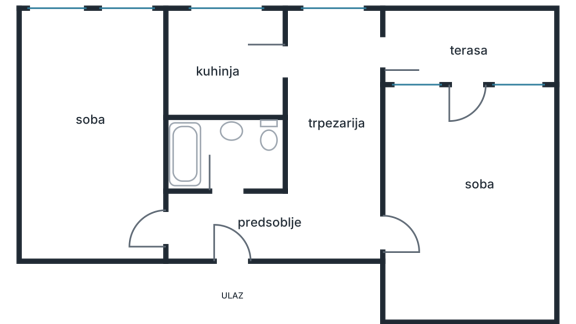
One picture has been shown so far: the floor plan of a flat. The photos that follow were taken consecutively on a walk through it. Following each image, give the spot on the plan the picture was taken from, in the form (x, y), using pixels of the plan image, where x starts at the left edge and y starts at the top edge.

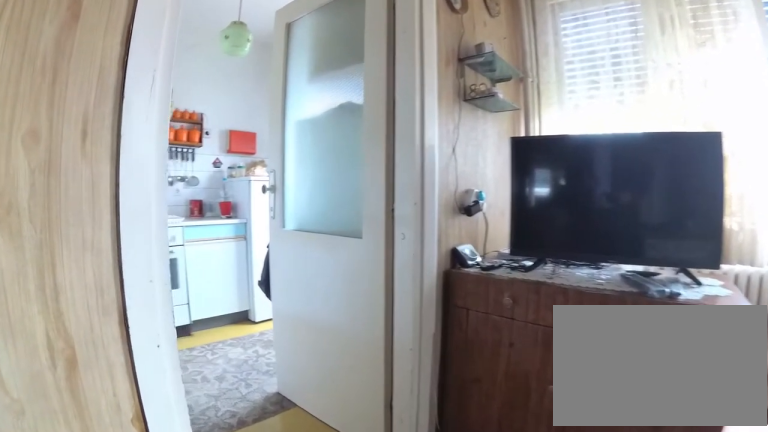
(336, 98)
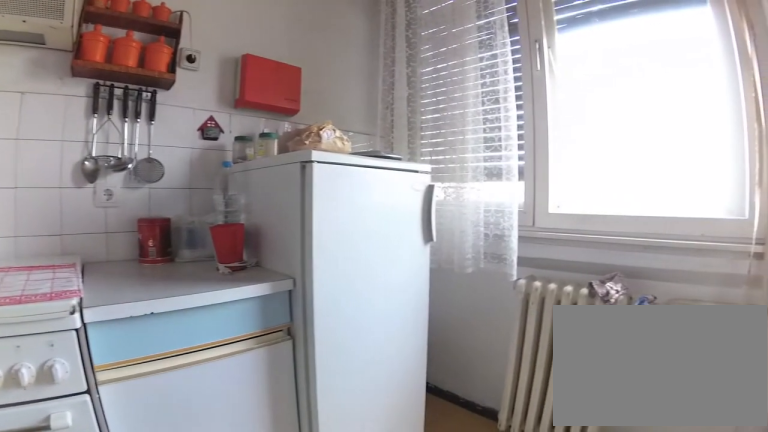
(219, 80)
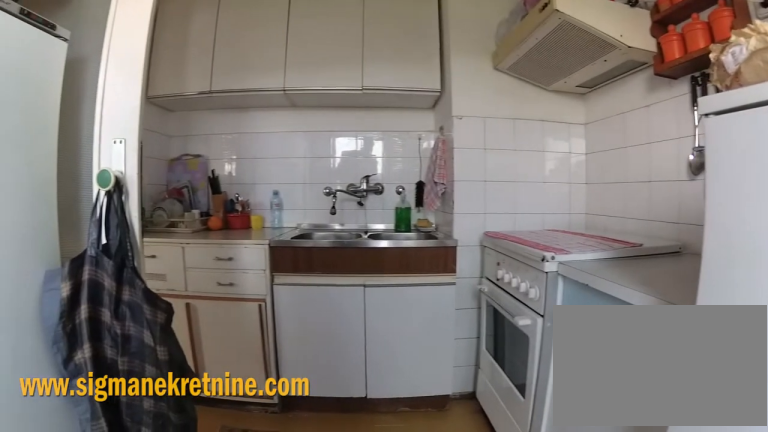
(216, 23)
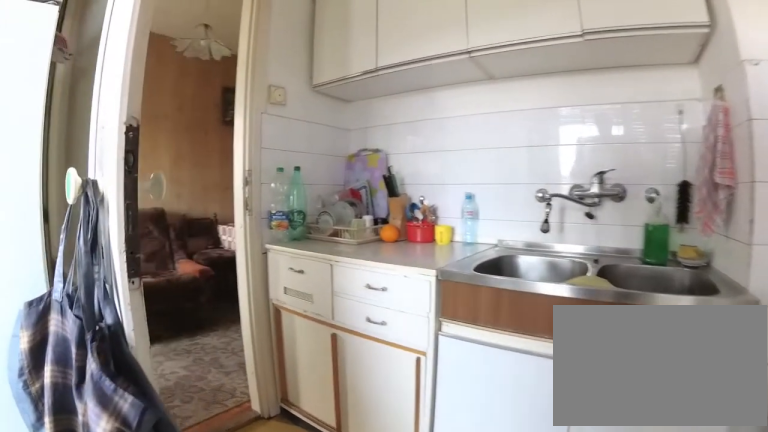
(219, 66)
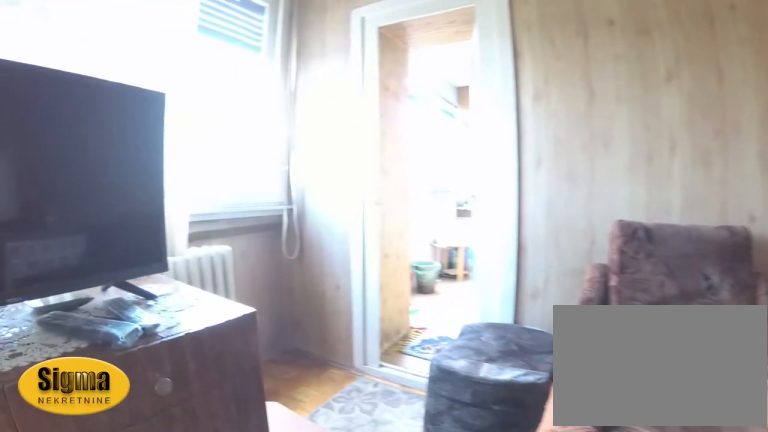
(288, 76)
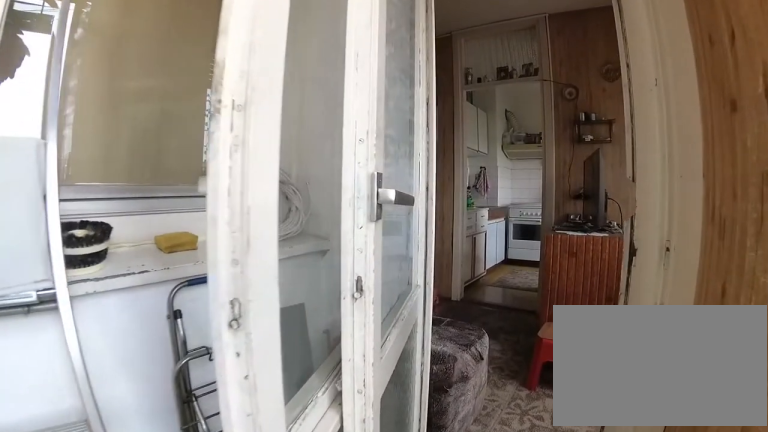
(441, 58)
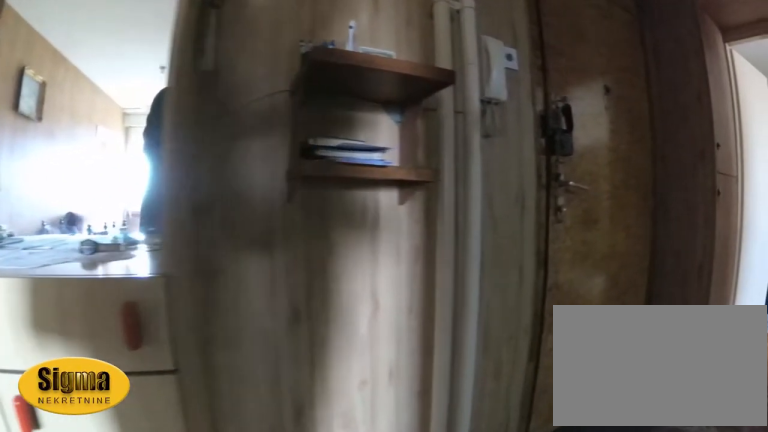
(302, 208)
